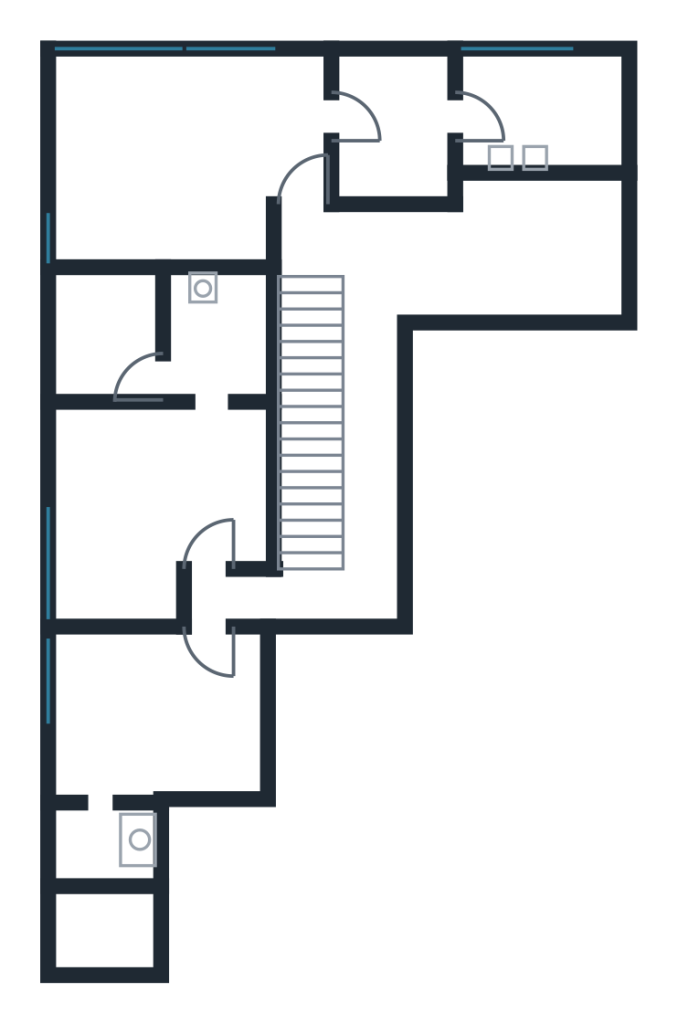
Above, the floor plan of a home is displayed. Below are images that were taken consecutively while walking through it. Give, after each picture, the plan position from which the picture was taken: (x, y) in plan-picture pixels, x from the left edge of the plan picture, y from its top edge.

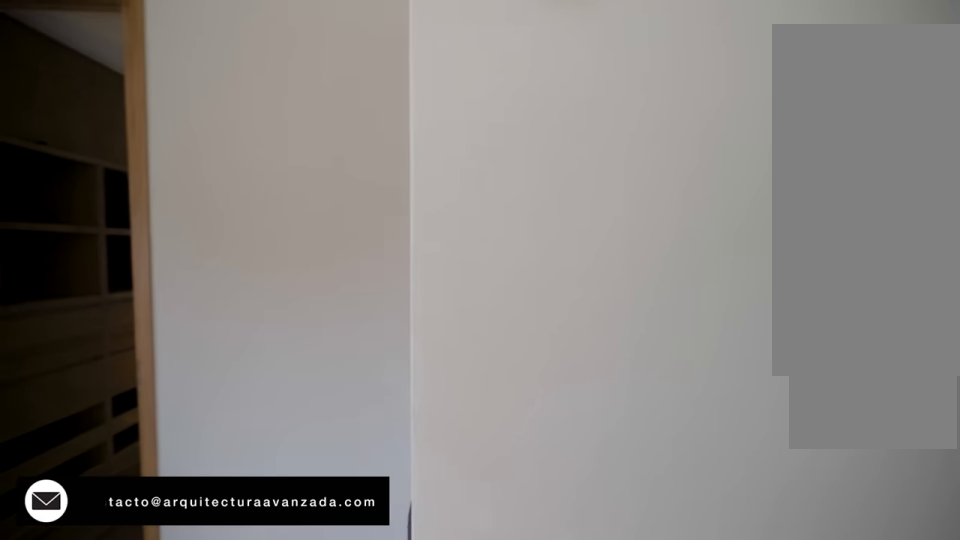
(238, 204)
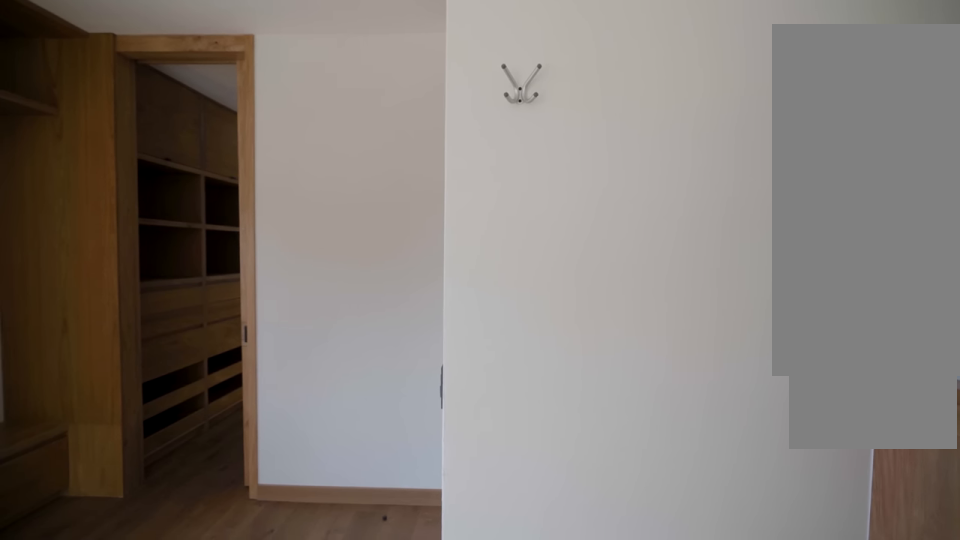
(182, 209)
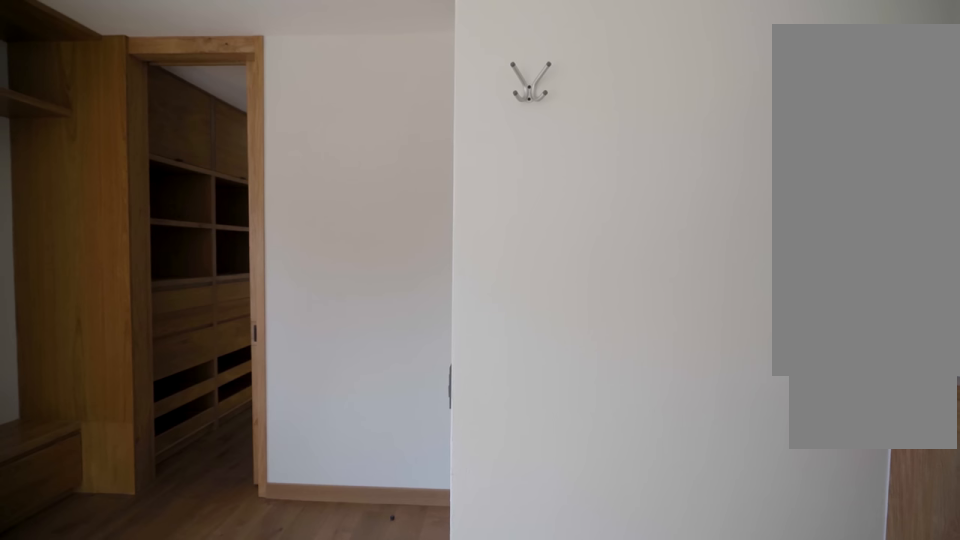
(182, 209)
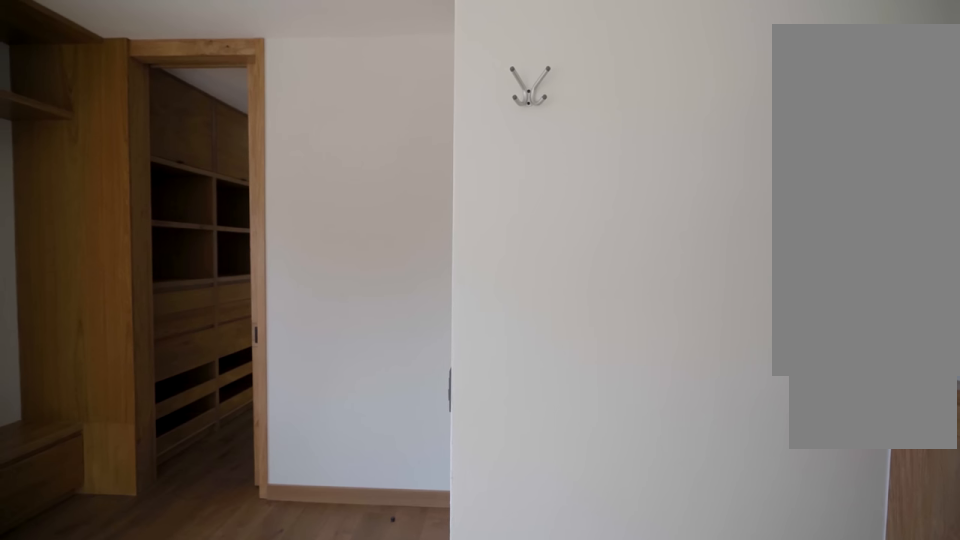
(182, 209)
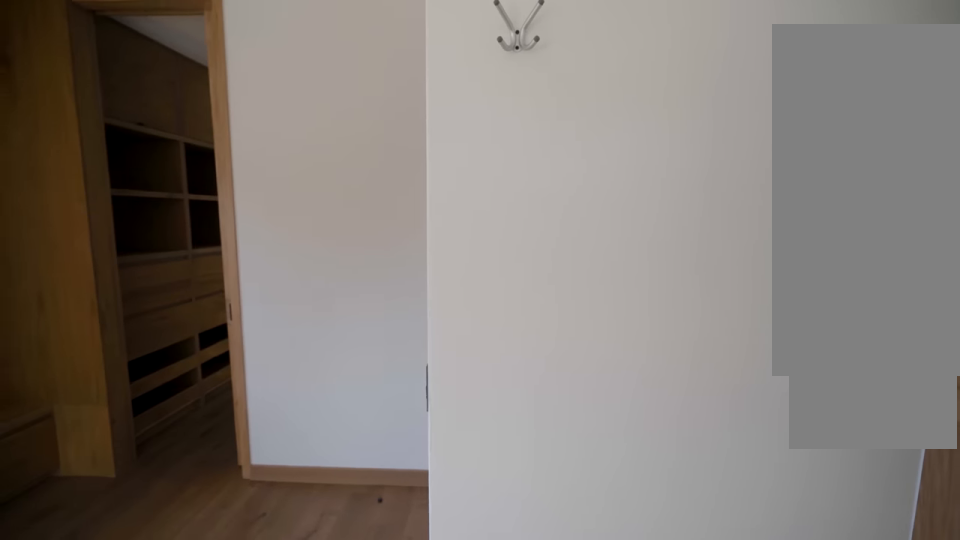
(207, 221)
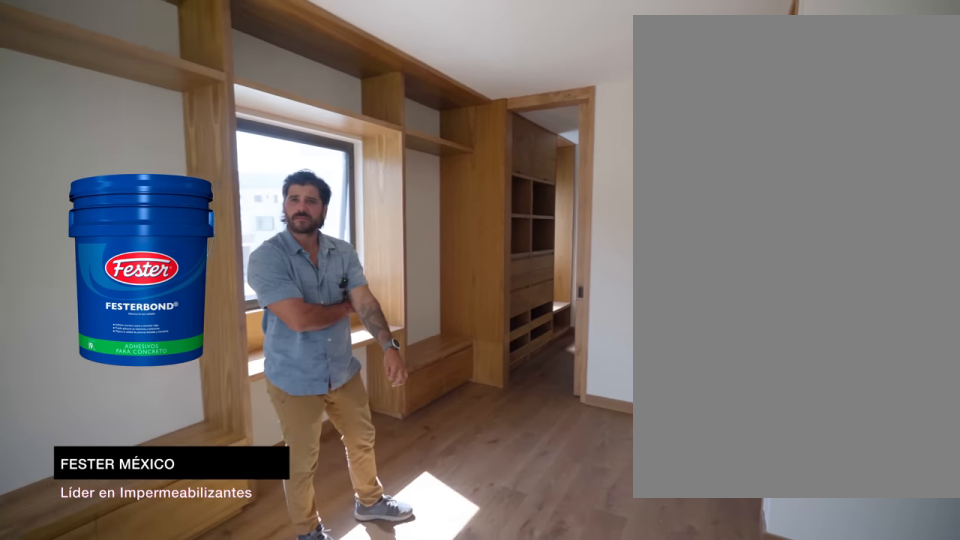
(208, 219)
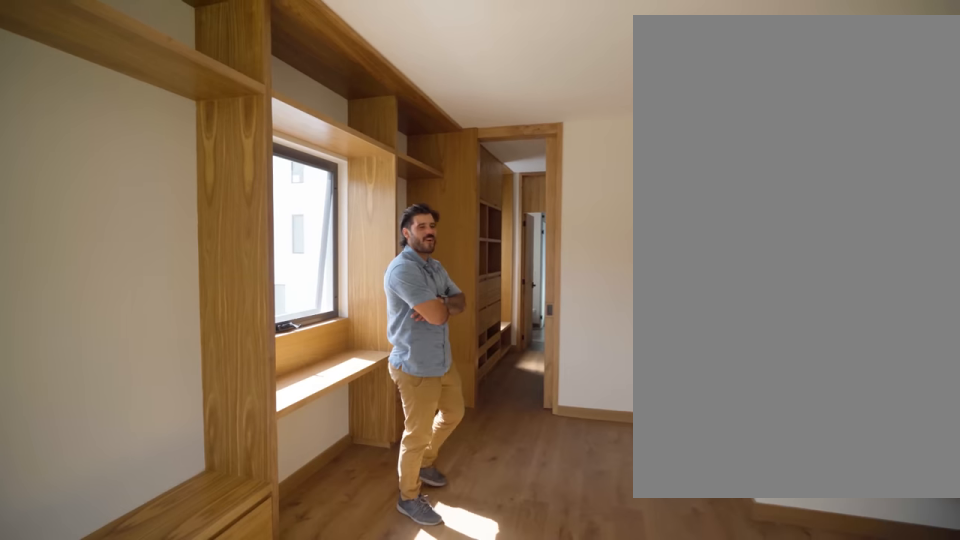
(105, 185)
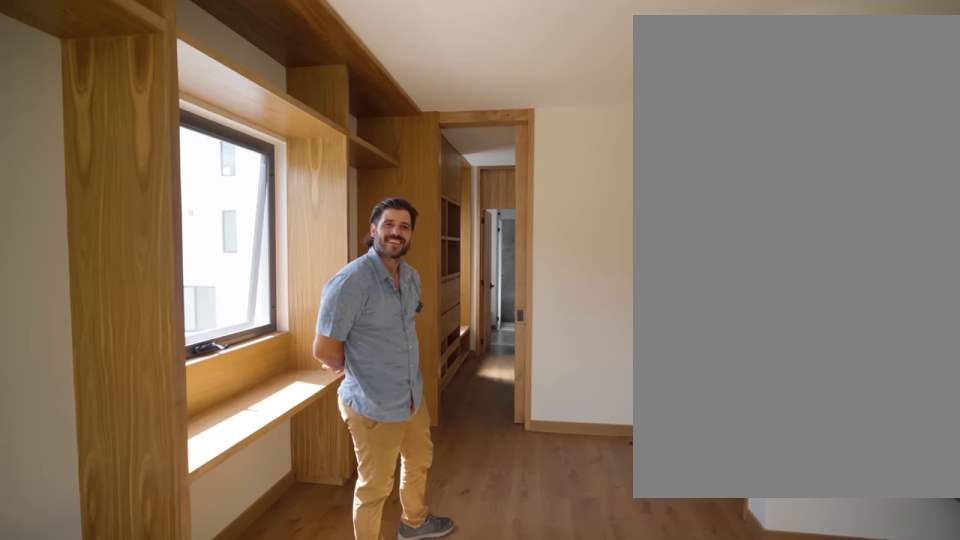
(105, 178)
